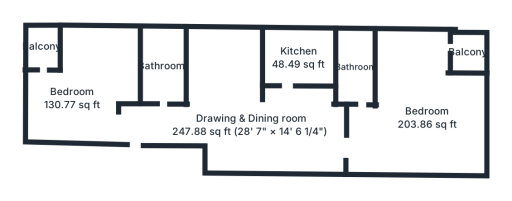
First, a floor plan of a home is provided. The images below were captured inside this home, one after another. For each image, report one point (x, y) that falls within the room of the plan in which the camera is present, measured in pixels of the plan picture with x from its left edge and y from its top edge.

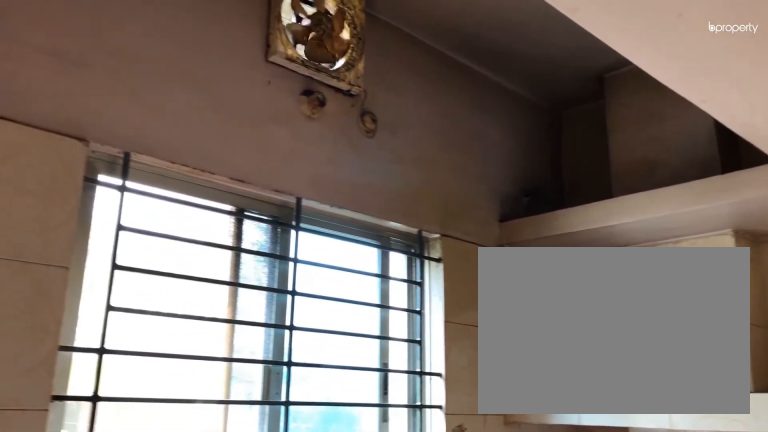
(299, 58)
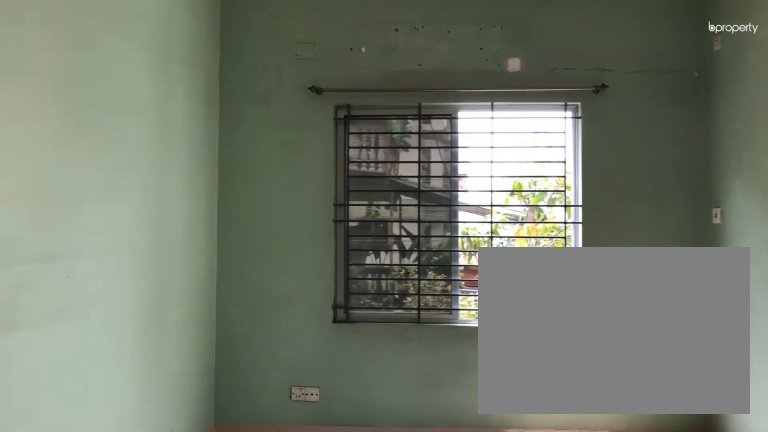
(425, 117)
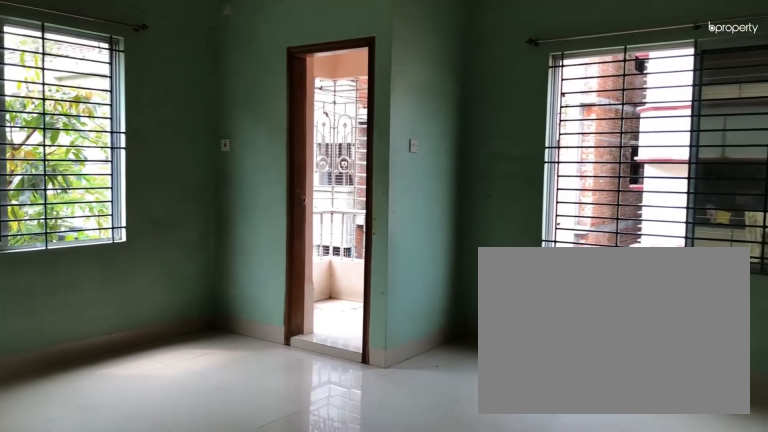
(425, 117)
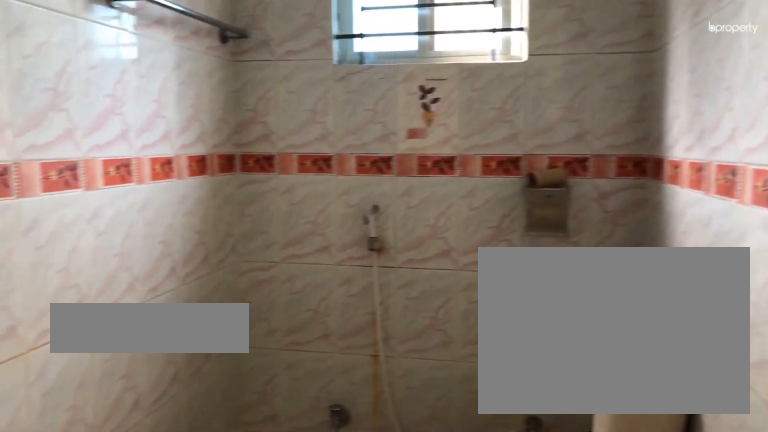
(356, 68)
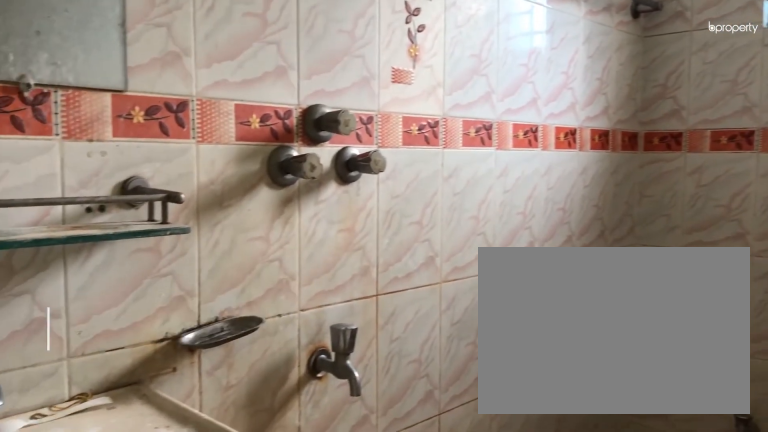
(356, 68)
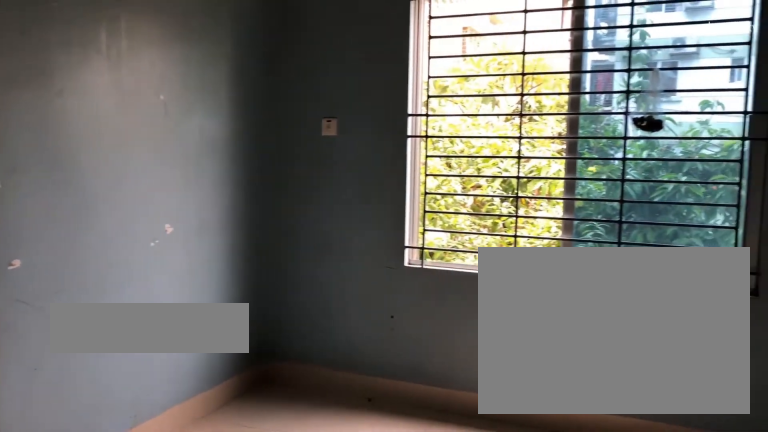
(73, 99)
